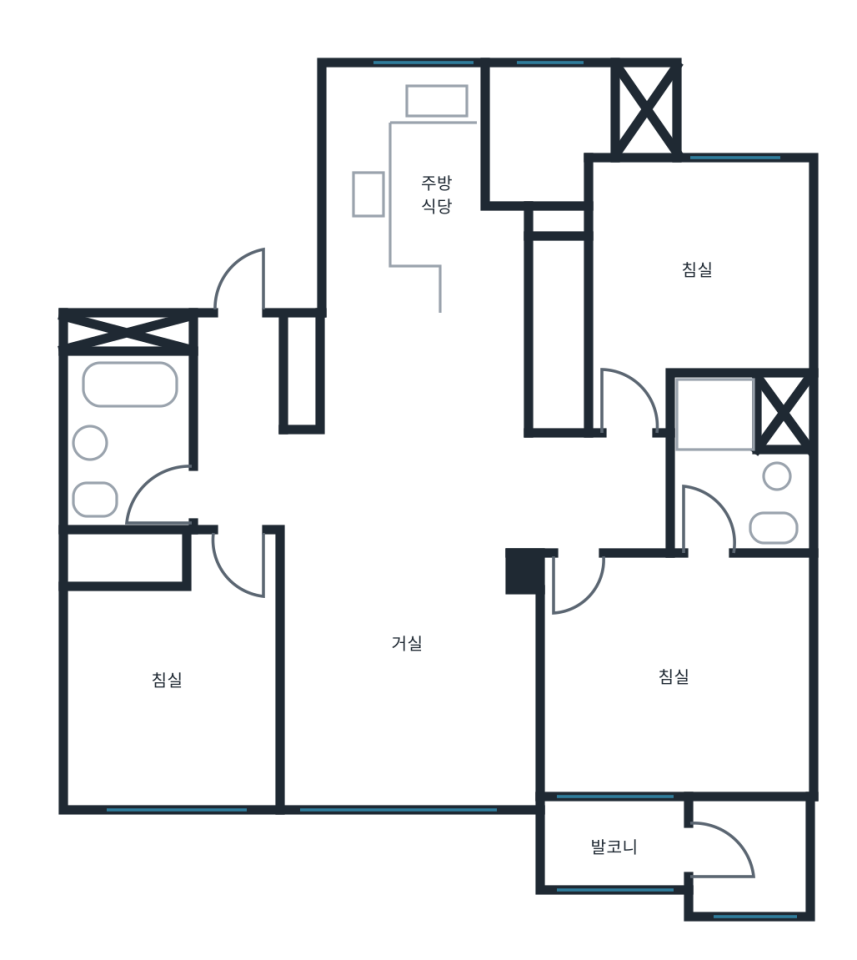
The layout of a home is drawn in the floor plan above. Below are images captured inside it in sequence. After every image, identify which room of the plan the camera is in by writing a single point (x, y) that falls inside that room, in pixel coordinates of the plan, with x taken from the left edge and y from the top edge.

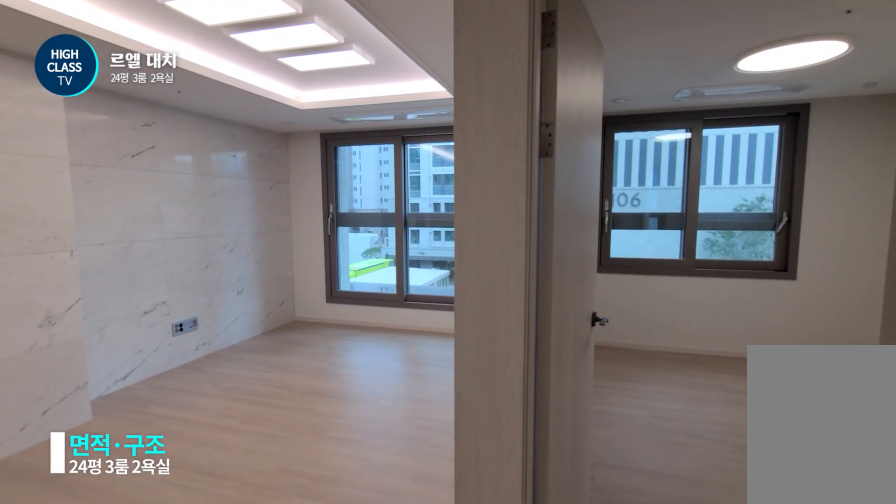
(262, 481)
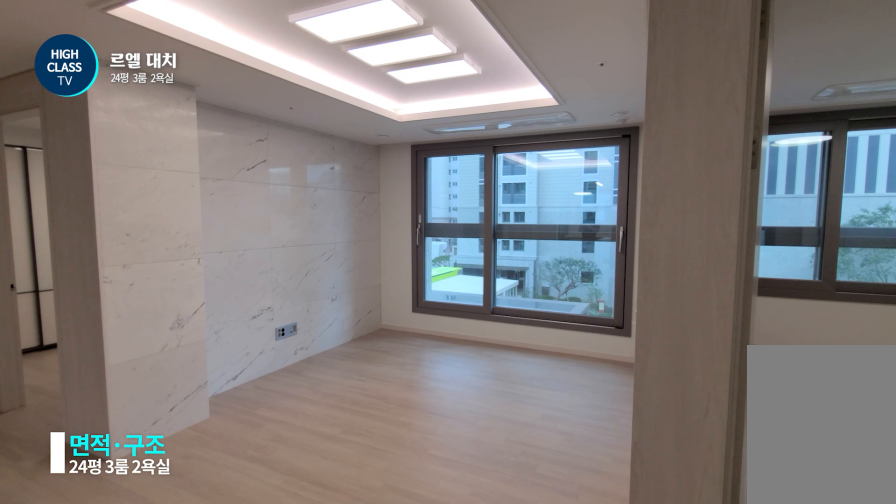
(262, 481)
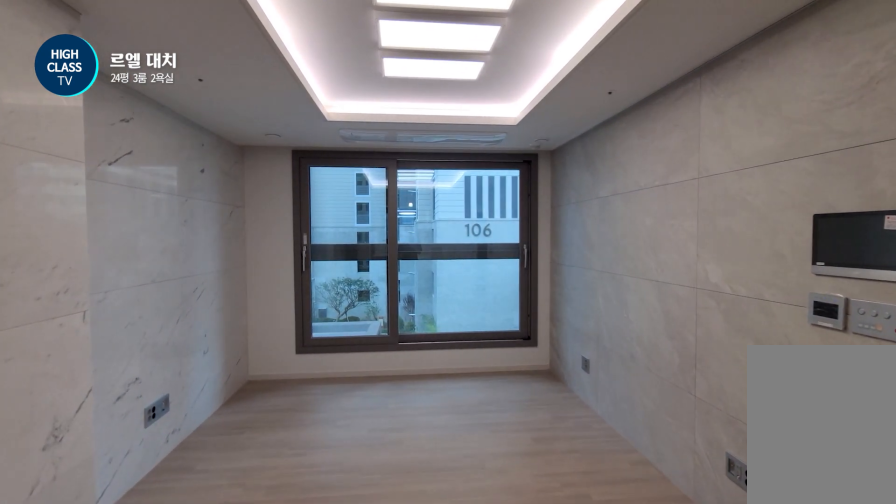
(408, 619)
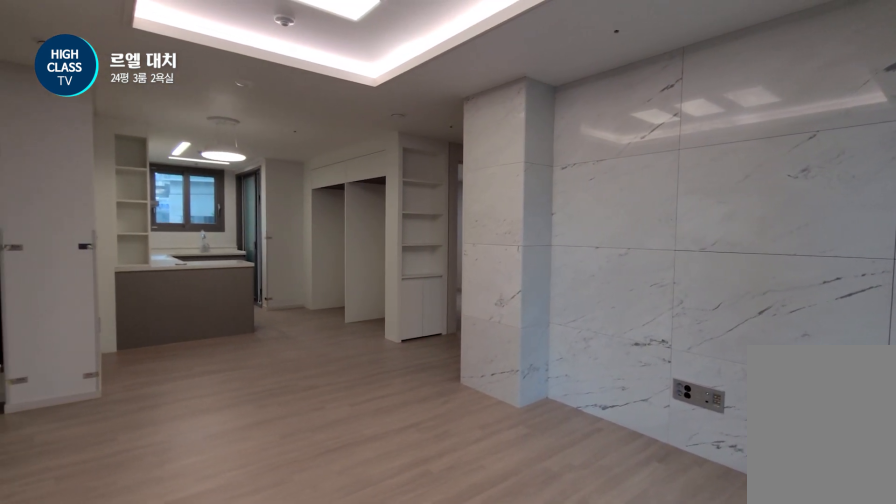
(408, 619)
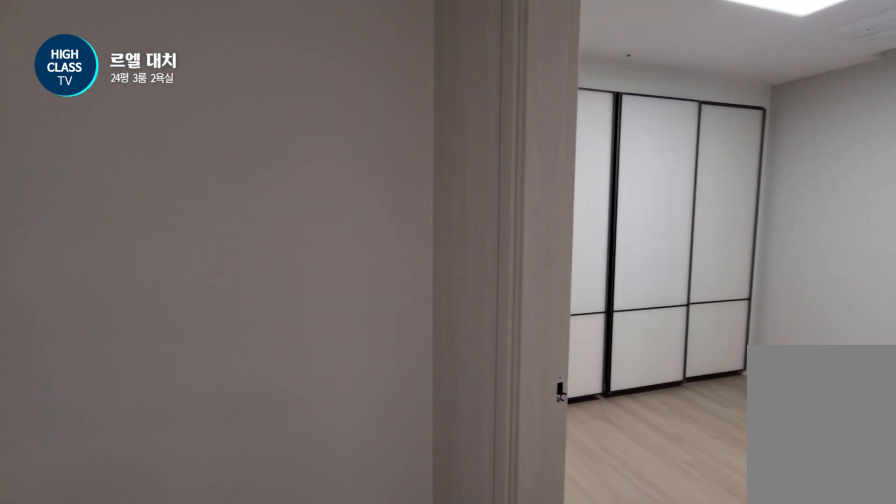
(603, 495)
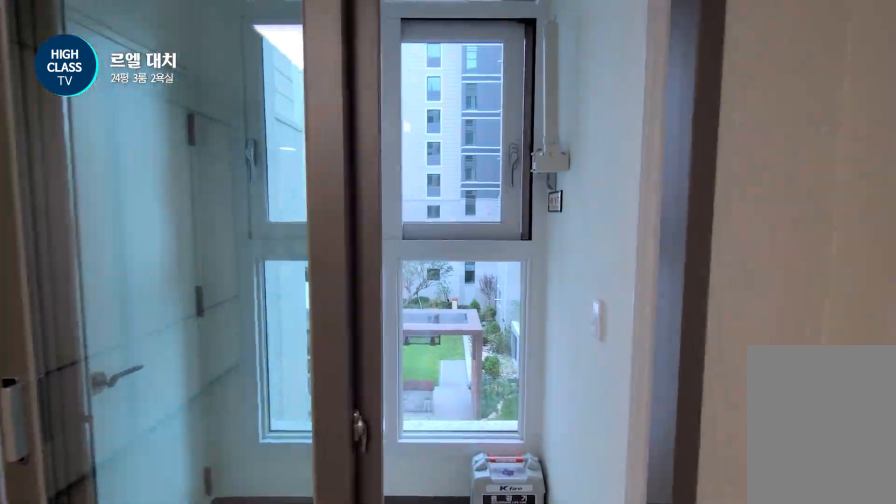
(663, 711)
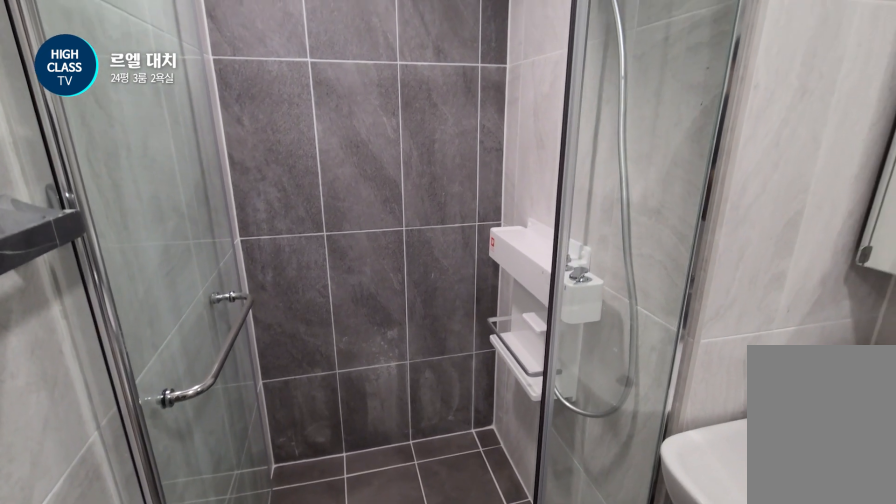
(739, 467)
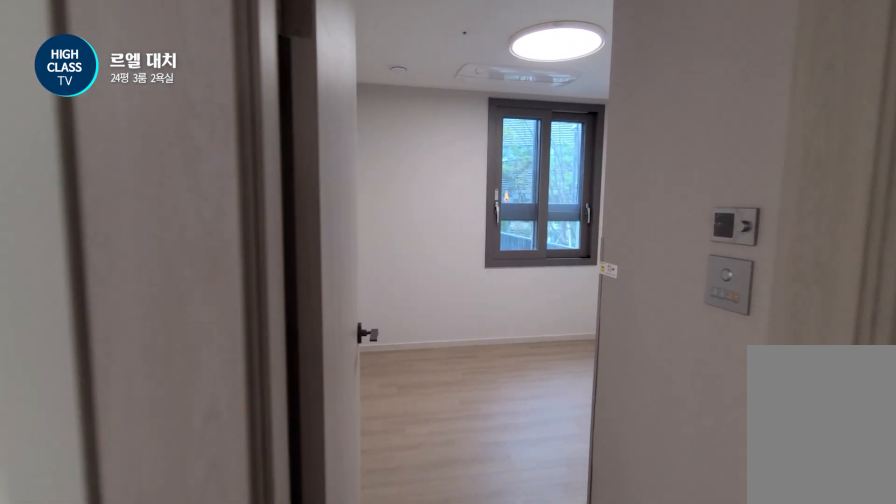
(603, 496)
